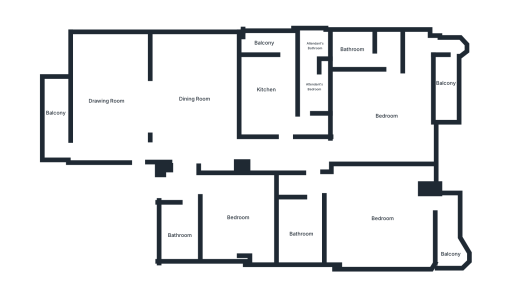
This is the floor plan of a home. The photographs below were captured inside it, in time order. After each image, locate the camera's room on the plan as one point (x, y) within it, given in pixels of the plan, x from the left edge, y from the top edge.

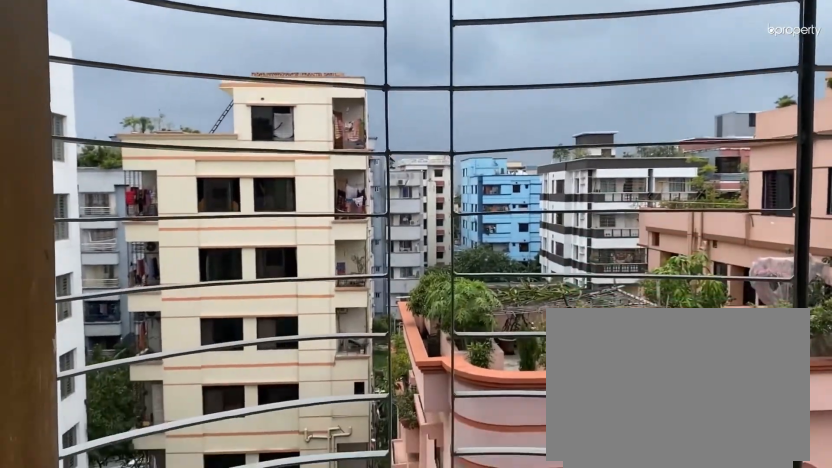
(445, 90)
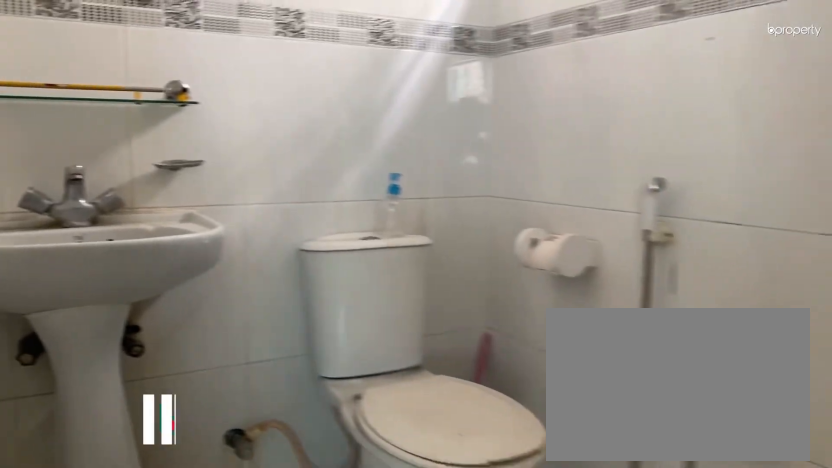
(352, 50)
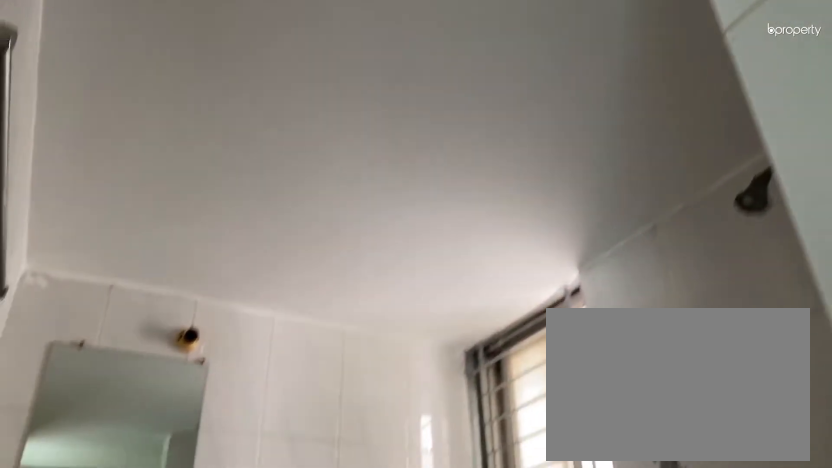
(352, 50)
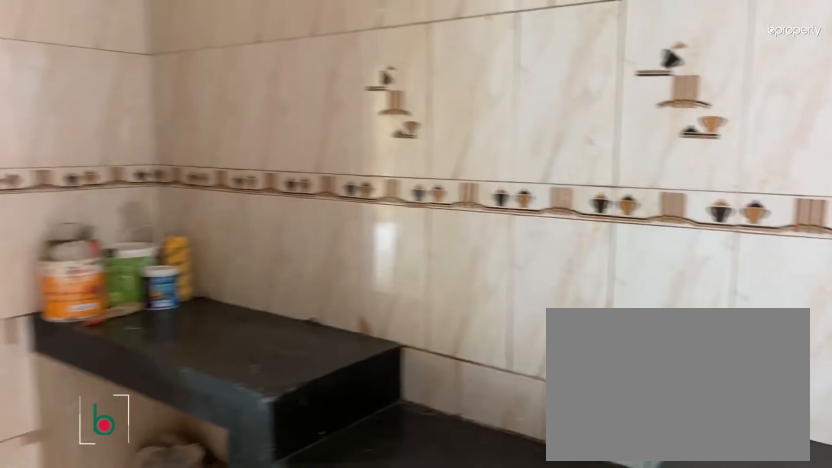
(265, 91)
